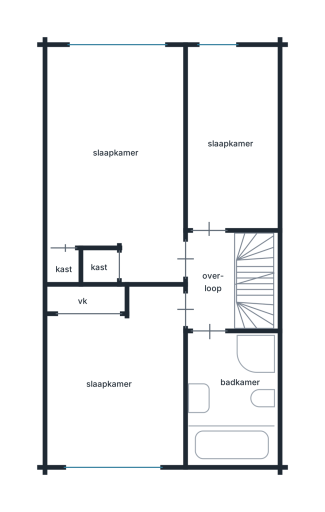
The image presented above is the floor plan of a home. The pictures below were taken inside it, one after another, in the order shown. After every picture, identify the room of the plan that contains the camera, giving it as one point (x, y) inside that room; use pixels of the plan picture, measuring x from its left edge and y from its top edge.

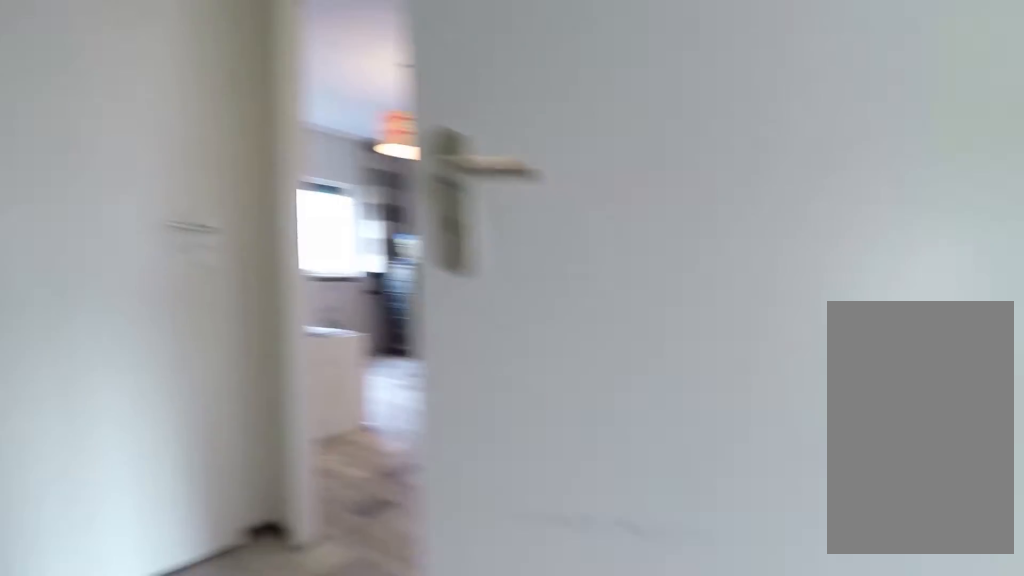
(211, 280)
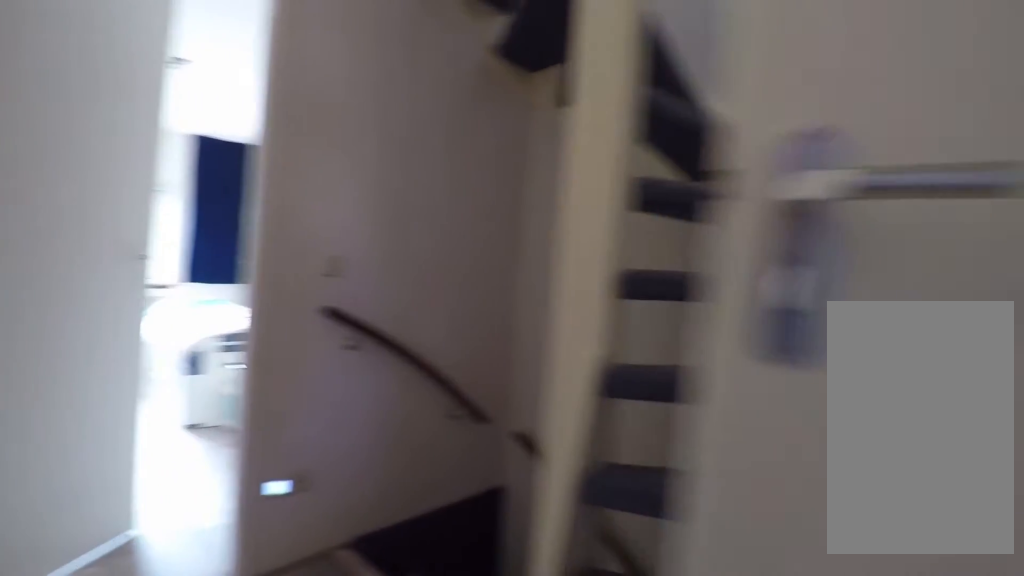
(211, 280)
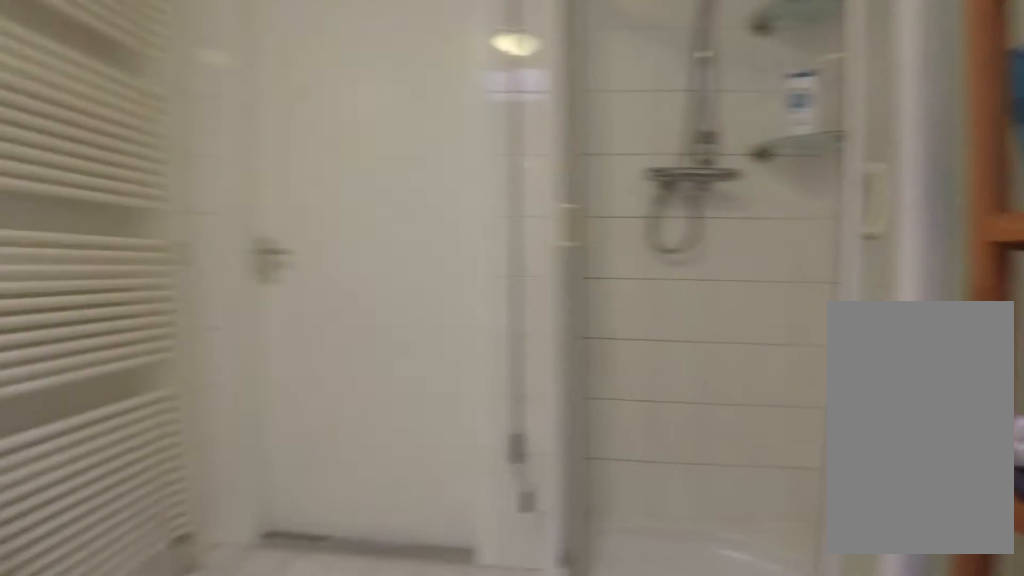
(232, 399)
